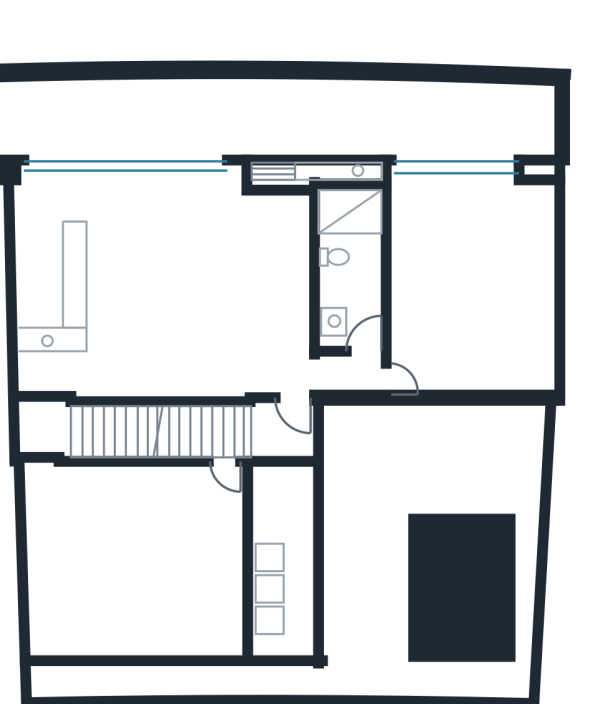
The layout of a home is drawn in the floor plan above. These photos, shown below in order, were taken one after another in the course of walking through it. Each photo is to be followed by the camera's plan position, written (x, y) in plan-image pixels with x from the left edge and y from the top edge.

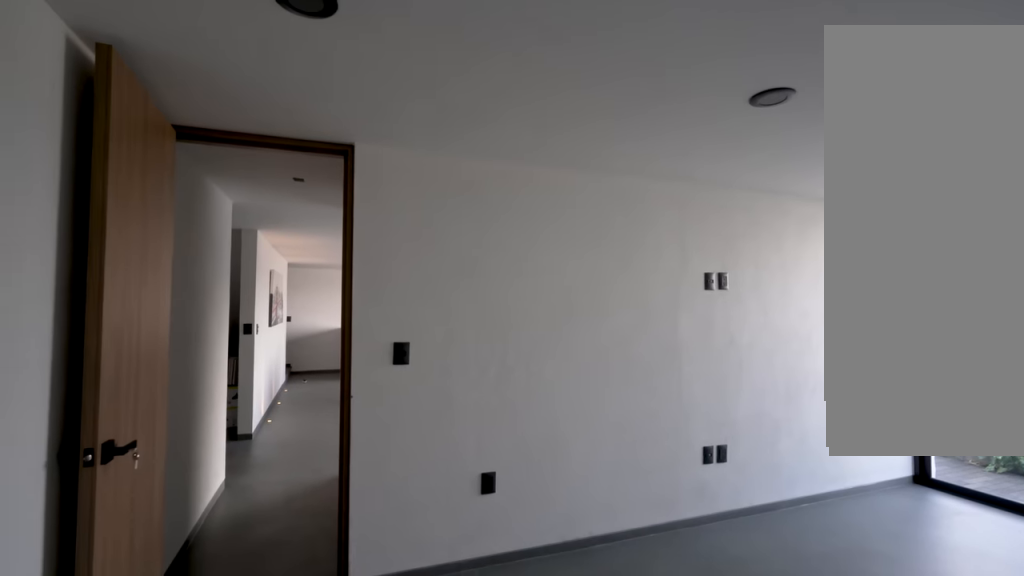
(420, 381)
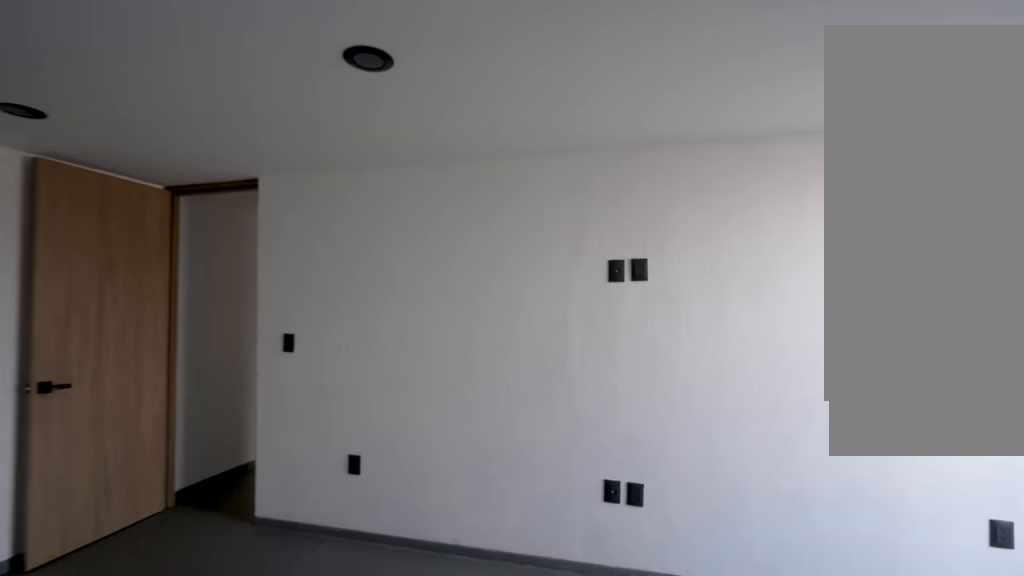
(497, 382)
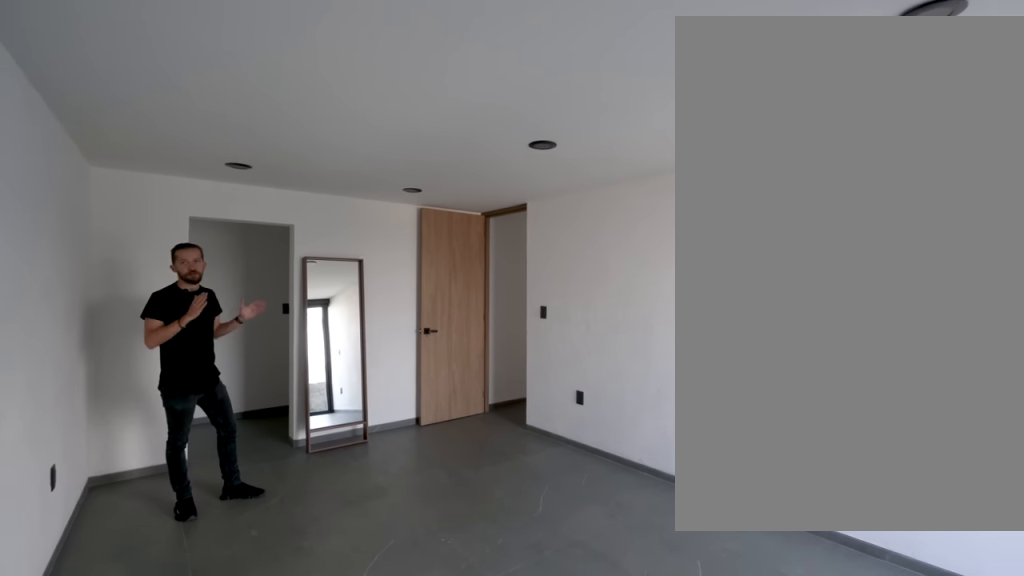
(541, 196)
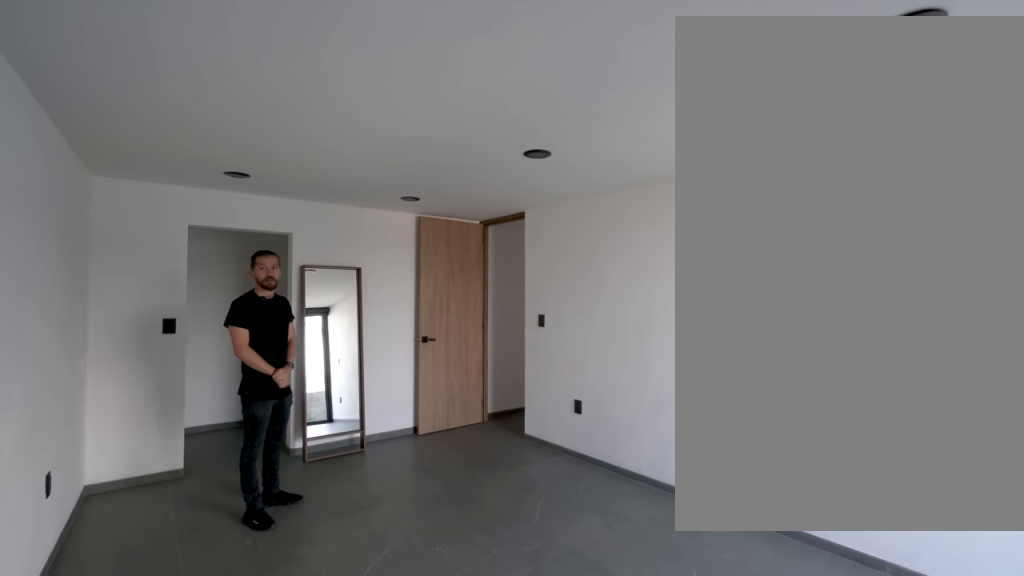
(541, 196)
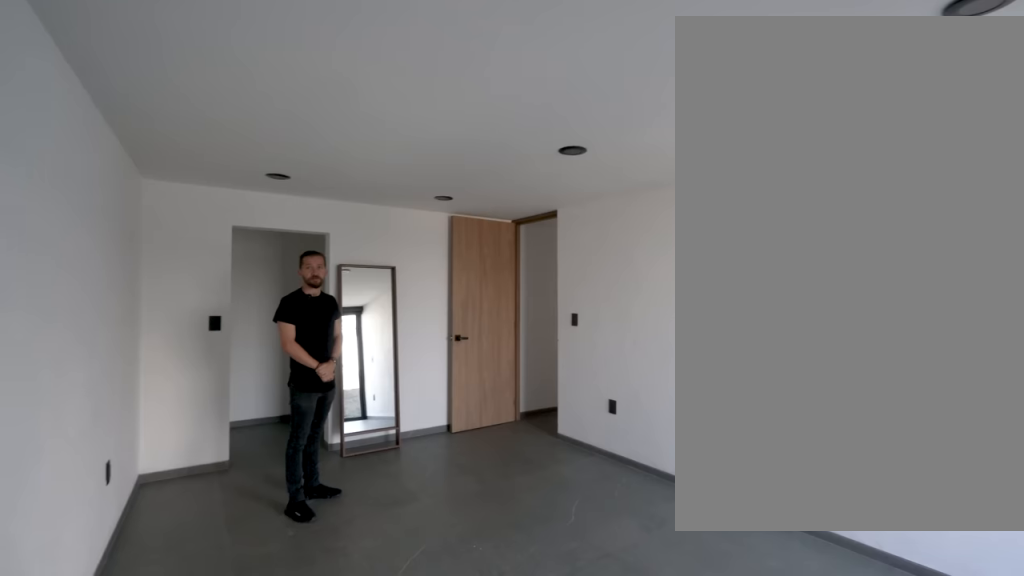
(541, 196)
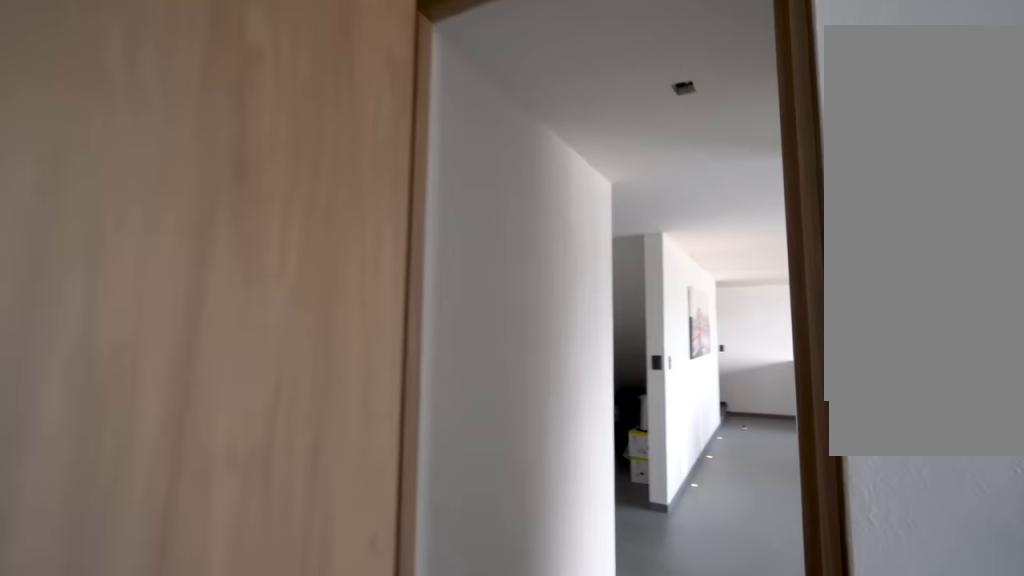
(461, 371)
